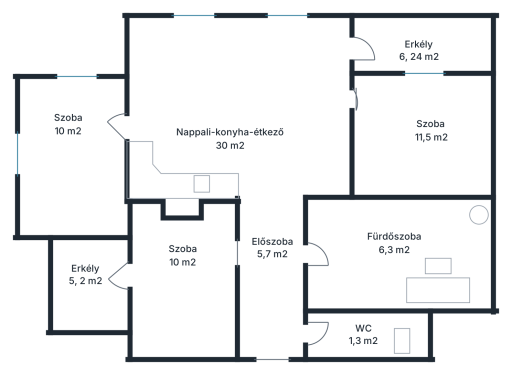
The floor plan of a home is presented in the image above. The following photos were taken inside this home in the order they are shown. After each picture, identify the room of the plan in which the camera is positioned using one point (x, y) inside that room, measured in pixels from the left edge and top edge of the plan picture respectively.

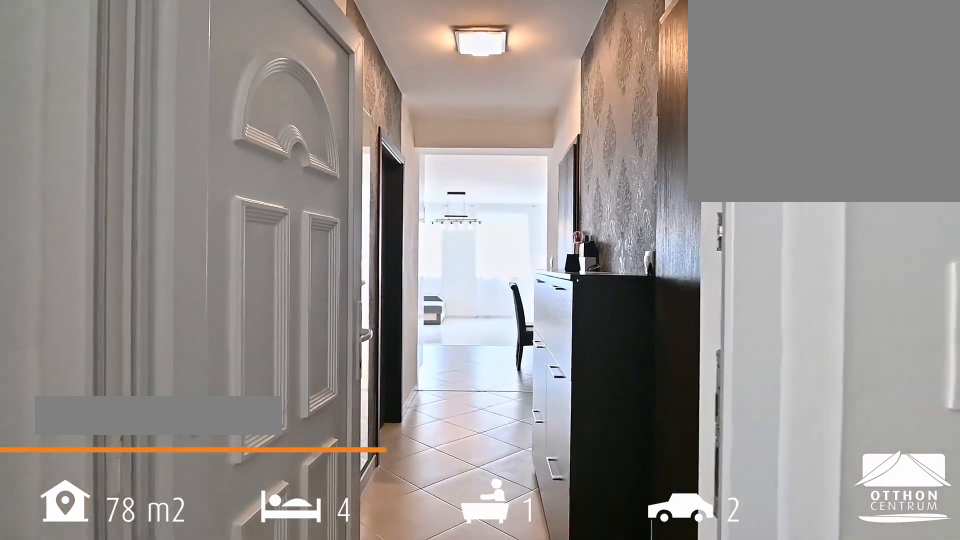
(274, 279)
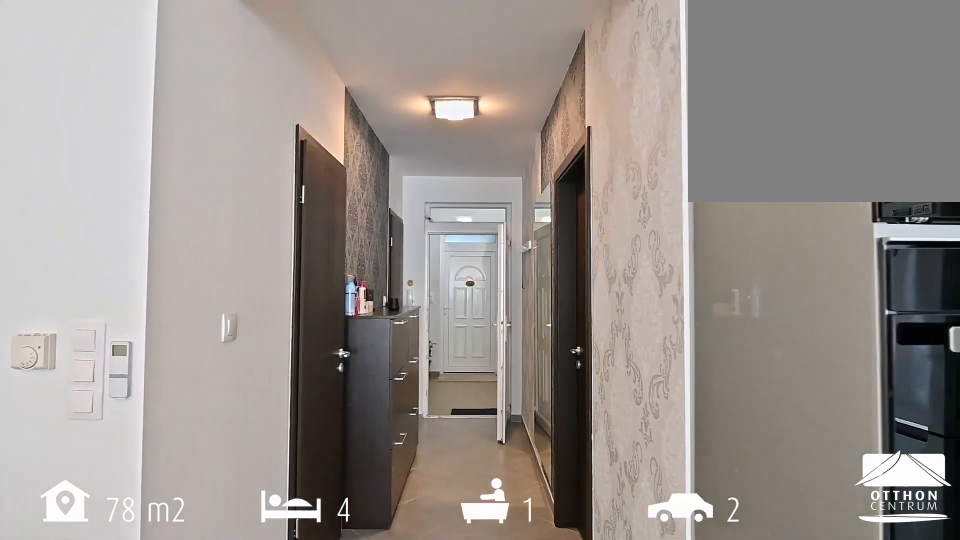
(274, 189)
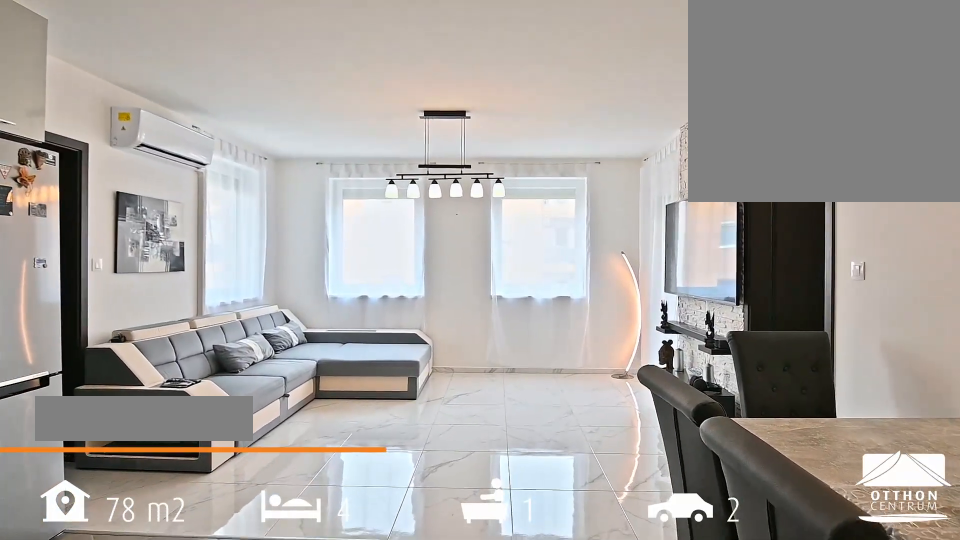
(274, 189)
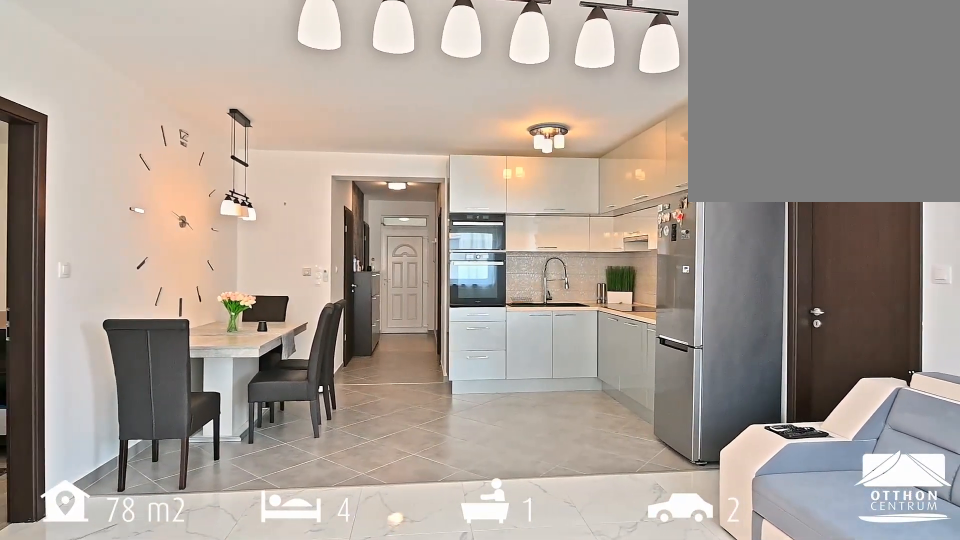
(238, 75)
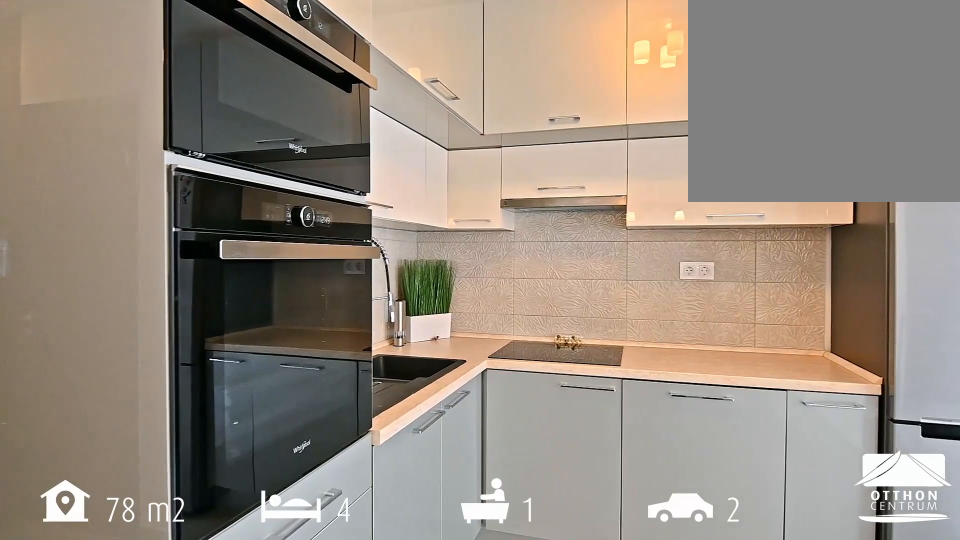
(242, 149)
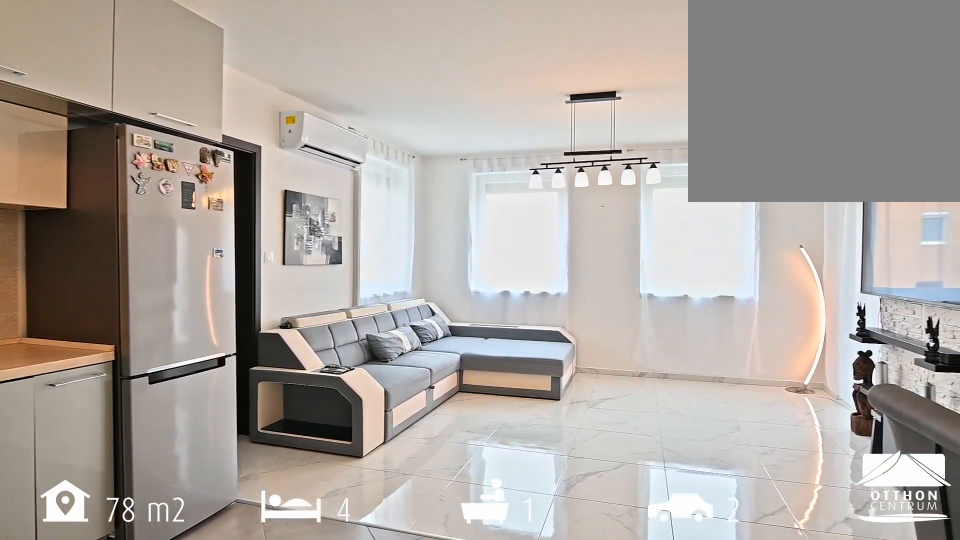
(274, 197)
